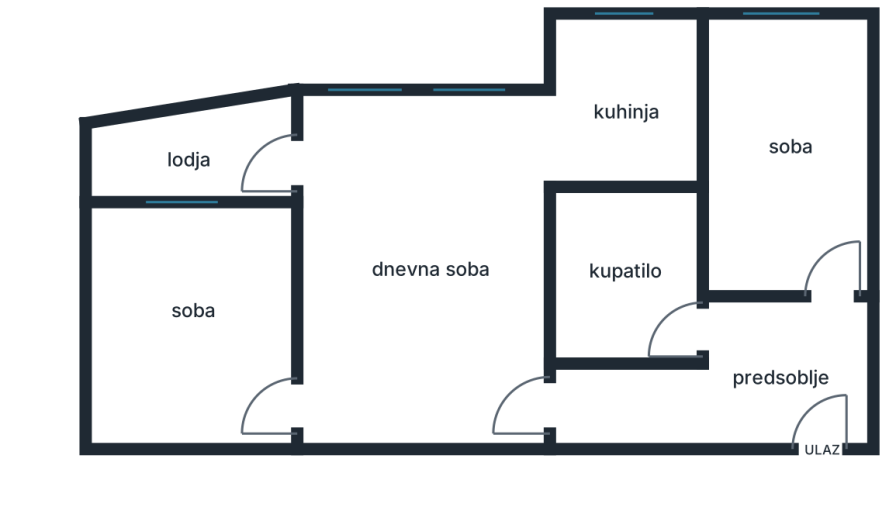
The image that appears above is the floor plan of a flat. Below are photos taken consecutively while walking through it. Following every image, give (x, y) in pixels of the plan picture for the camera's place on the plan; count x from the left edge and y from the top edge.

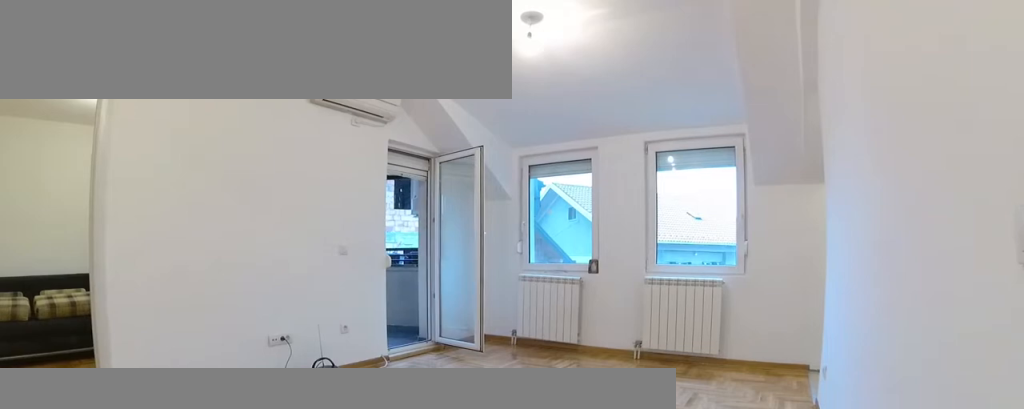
(535, 392)
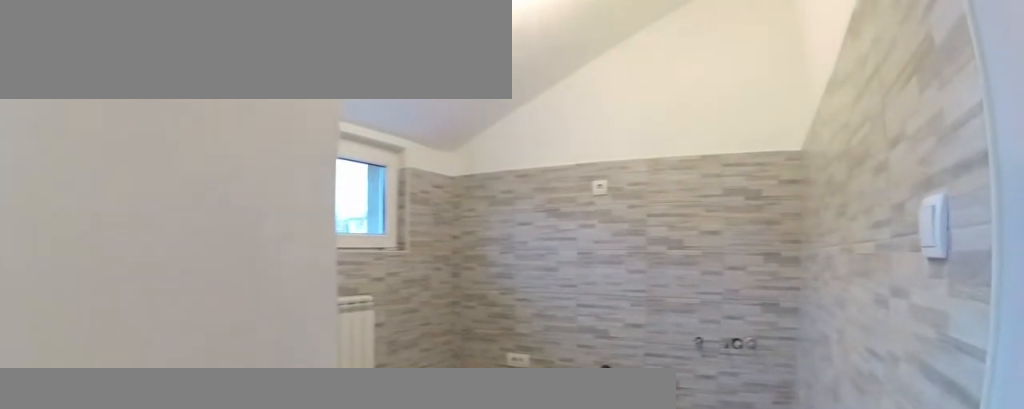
(509, 186)
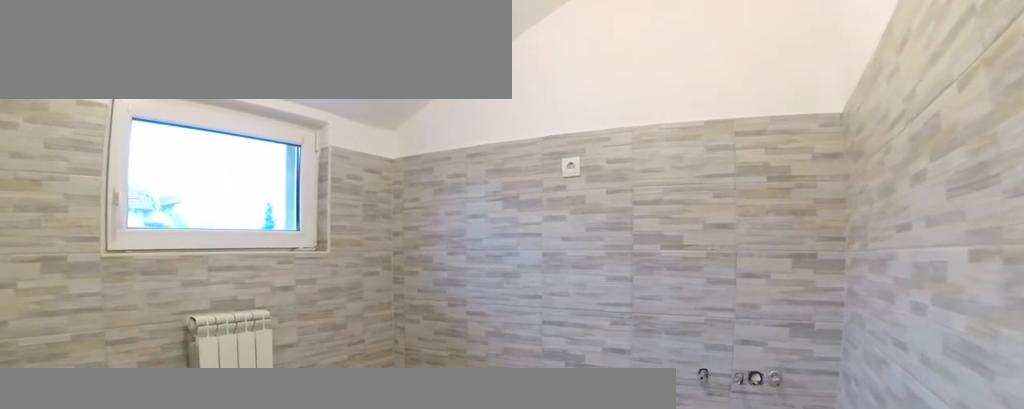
(546, 186)
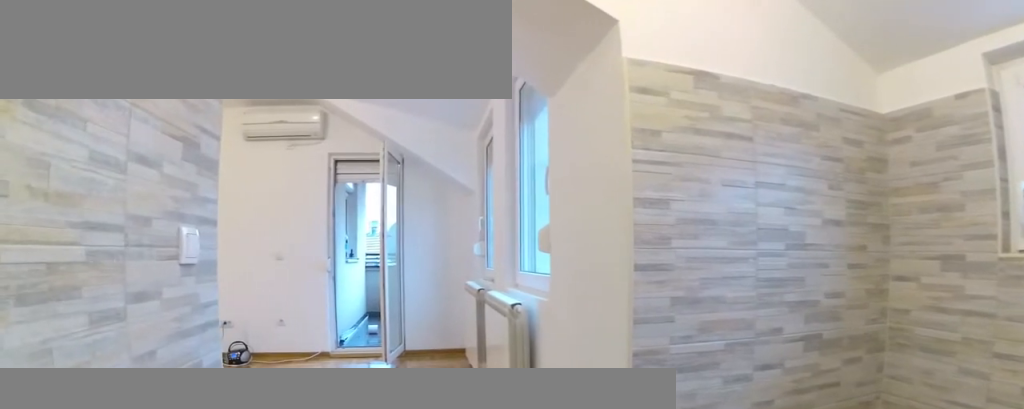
(683, 139)
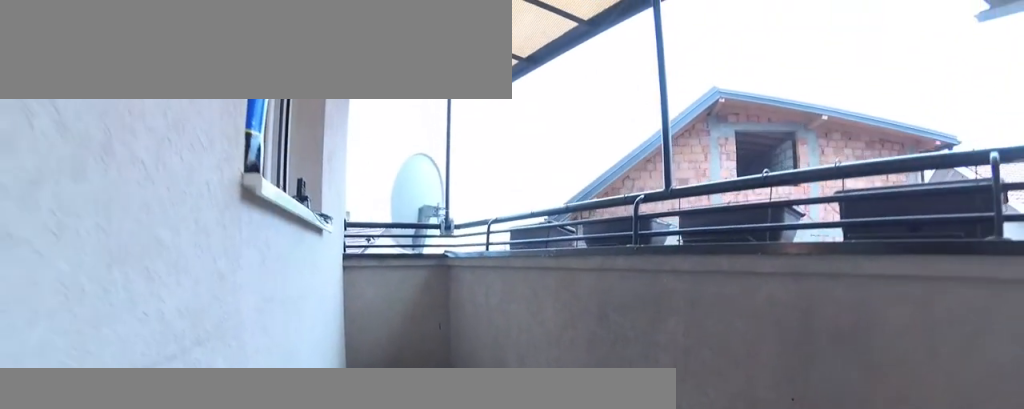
(307, 149)
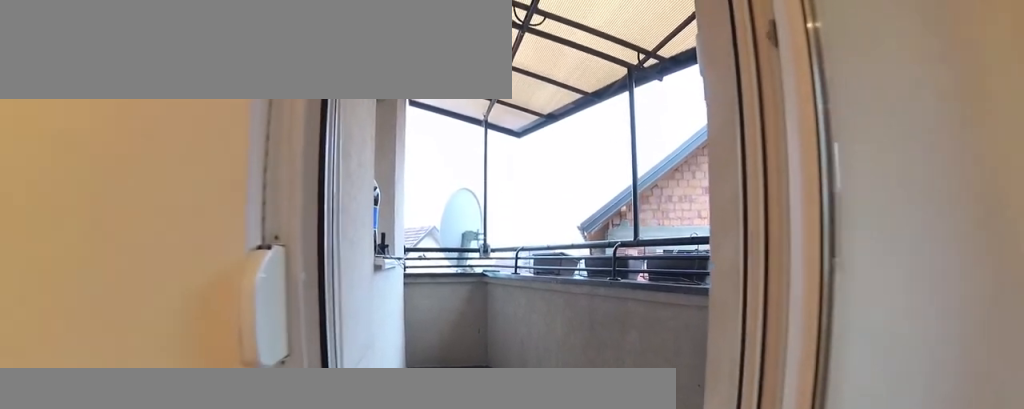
(335, 149)
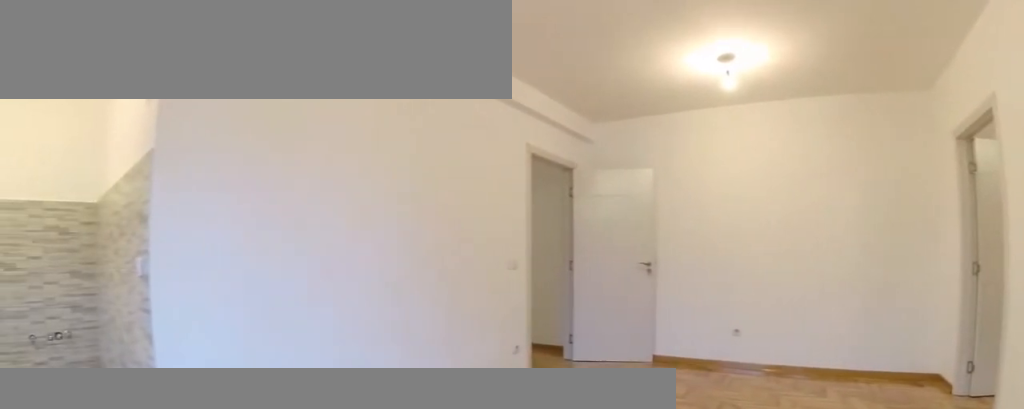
(334, 124)
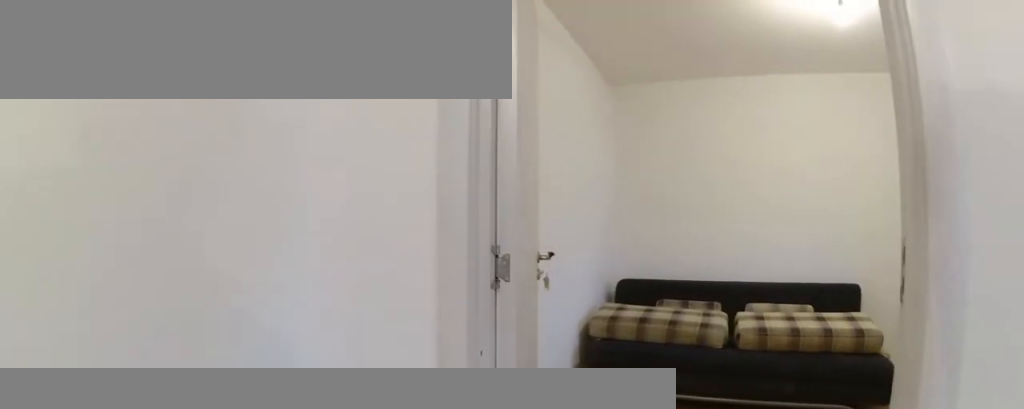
(362, 395)
